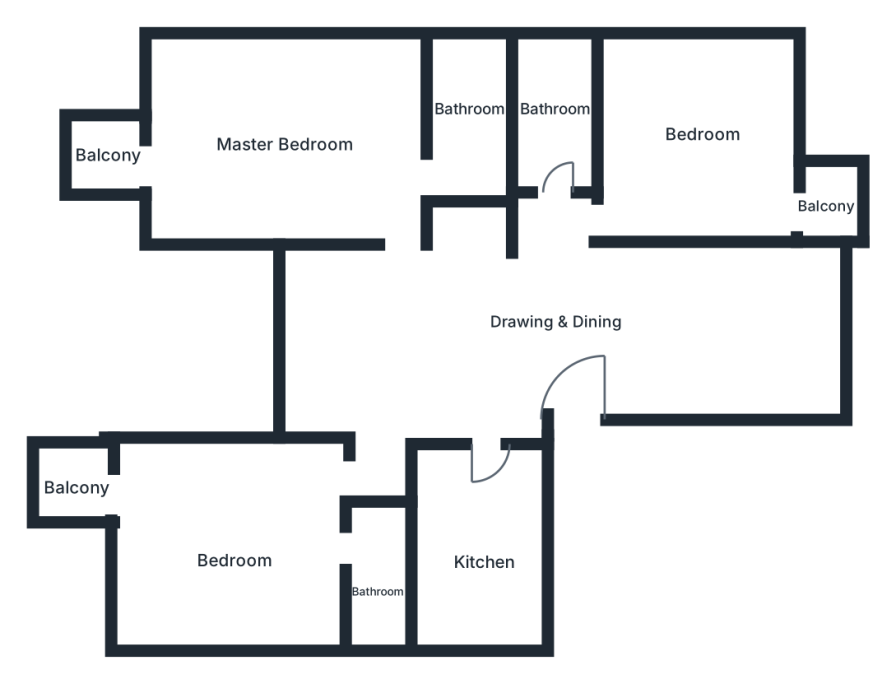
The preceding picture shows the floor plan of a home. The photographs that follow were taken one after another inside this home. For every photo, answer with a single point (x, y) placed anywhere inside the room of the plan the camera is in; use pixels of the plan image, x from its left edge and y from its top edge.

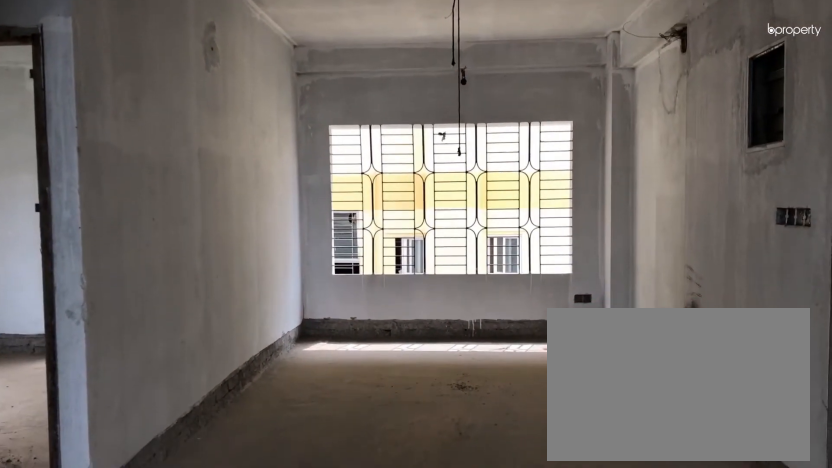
(722, 332)
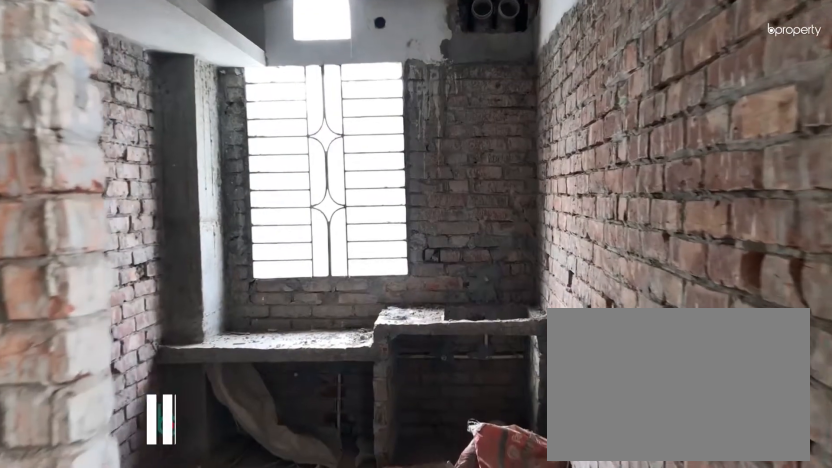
(476, 531)
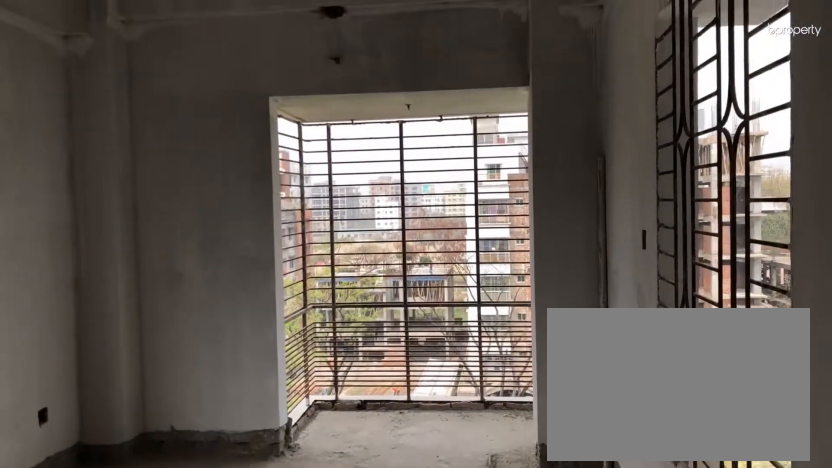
(240, 549)
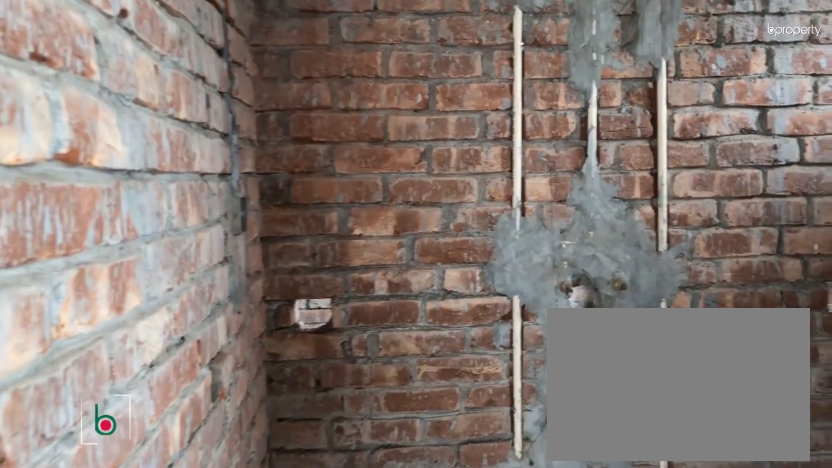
(379, 589)
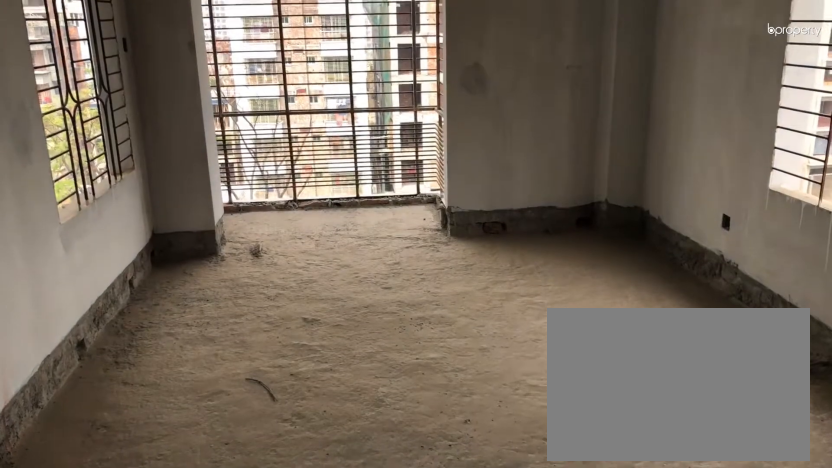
(300, 134)
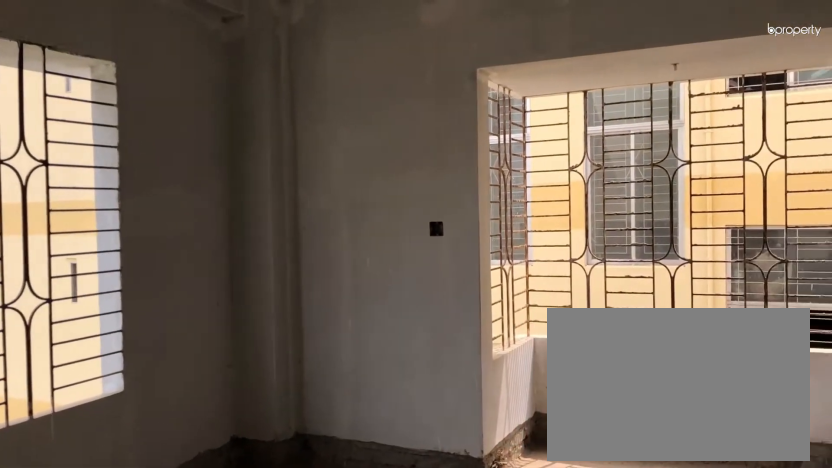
(695, 136)
